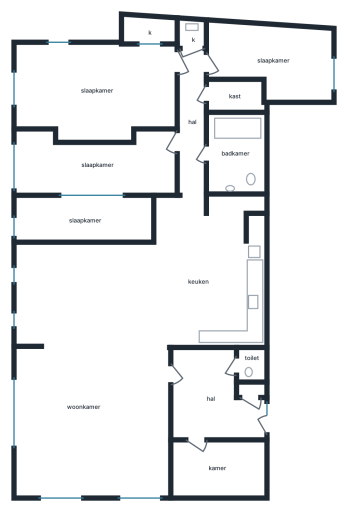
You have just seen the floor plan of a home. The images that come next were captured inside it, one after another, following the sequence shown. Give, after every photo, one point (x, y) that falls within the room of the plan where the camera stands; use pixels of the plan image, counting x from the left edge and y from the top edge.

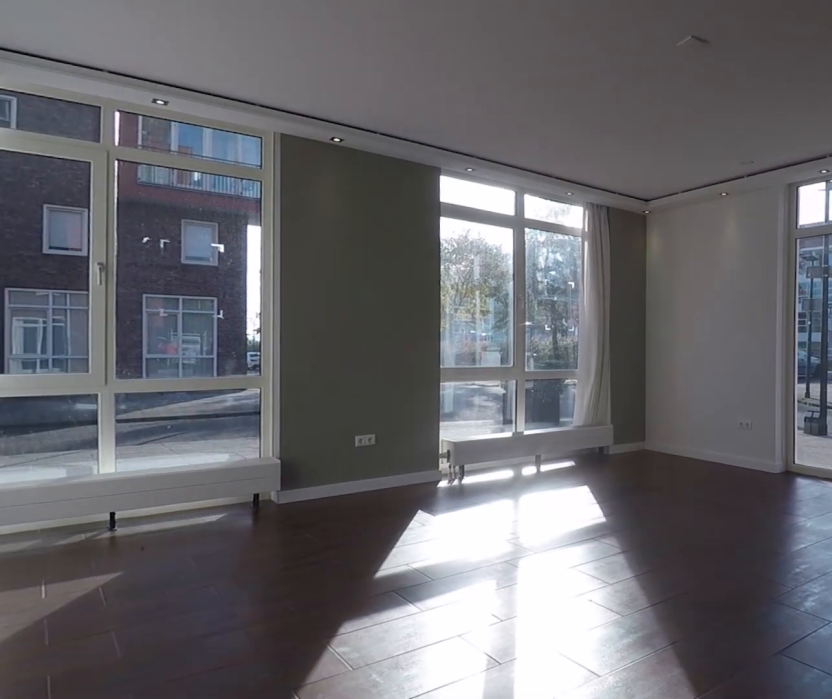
(91, 371)
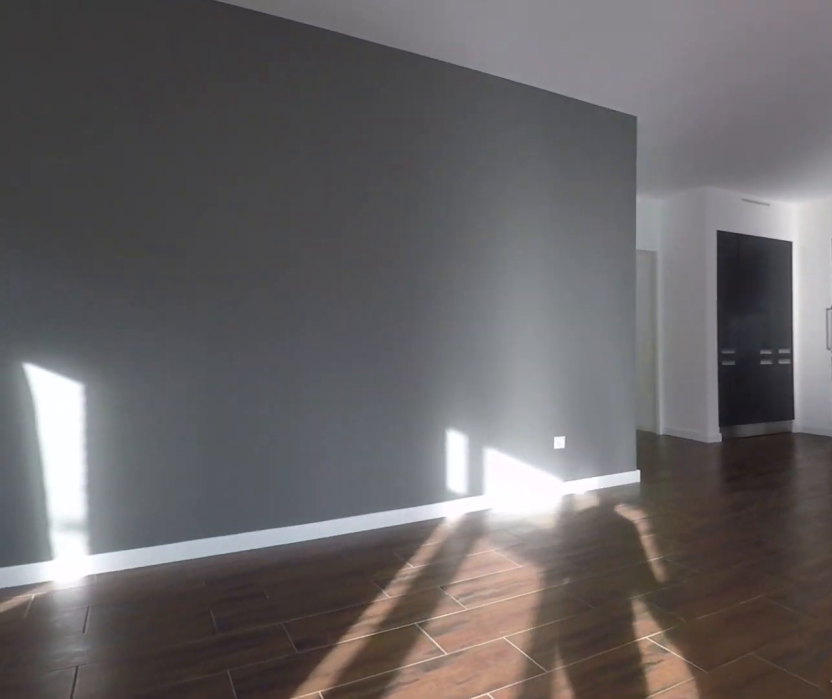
(91, 371)
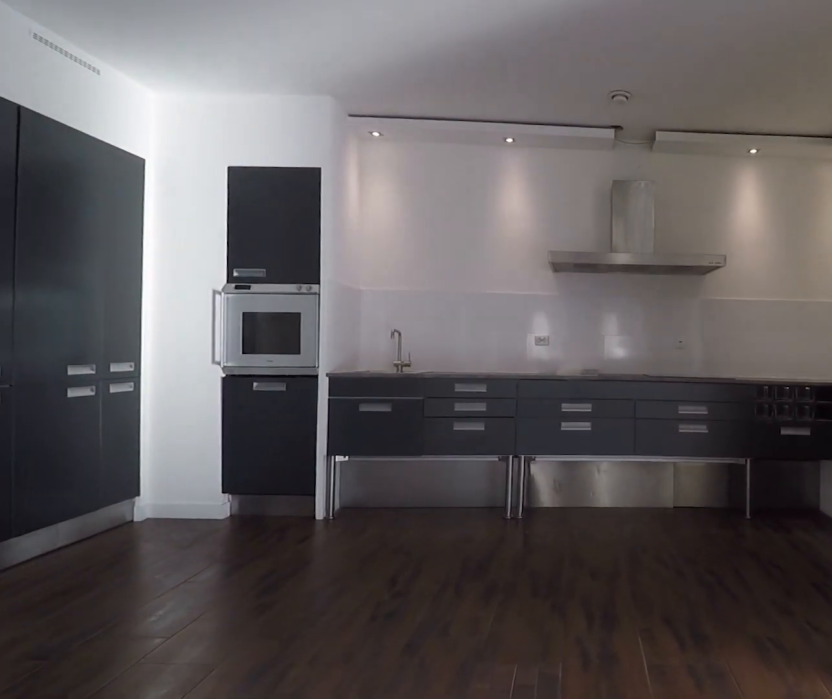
(210, 273)
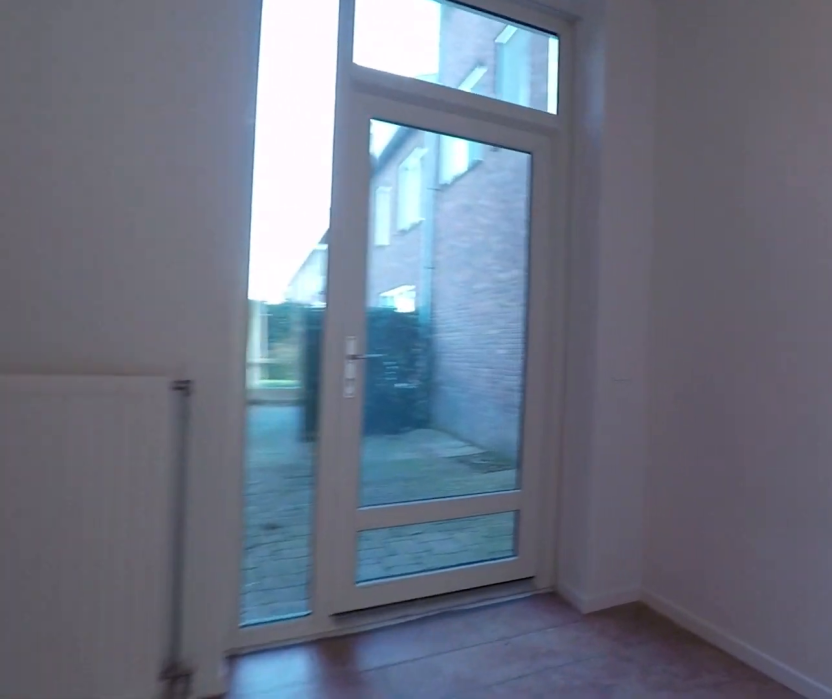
(273, 59)
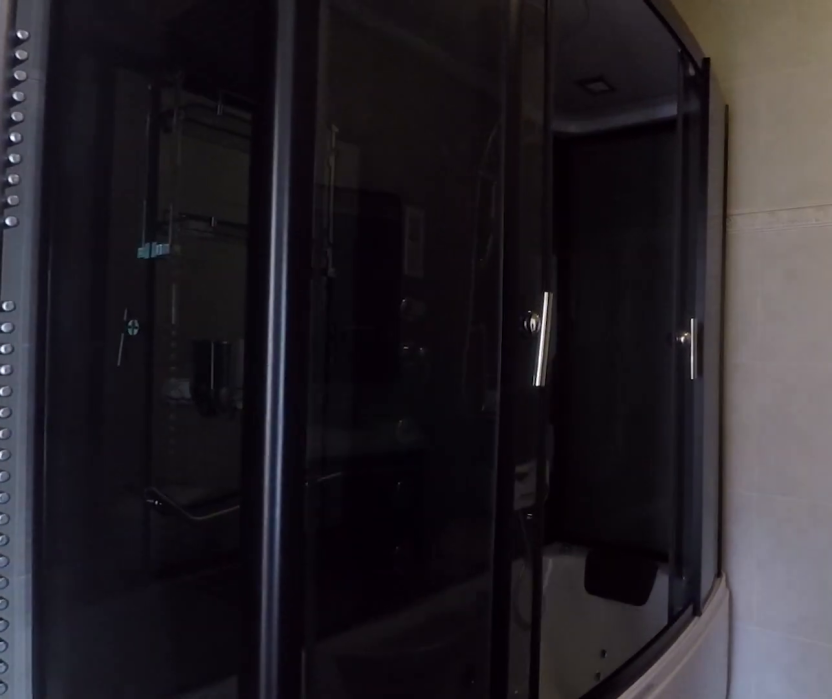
(235, 154)
